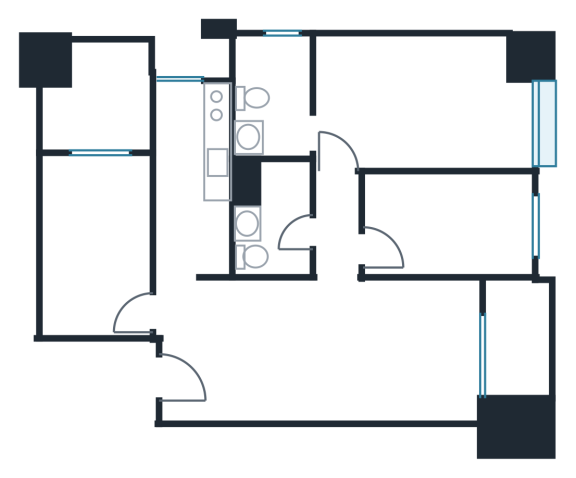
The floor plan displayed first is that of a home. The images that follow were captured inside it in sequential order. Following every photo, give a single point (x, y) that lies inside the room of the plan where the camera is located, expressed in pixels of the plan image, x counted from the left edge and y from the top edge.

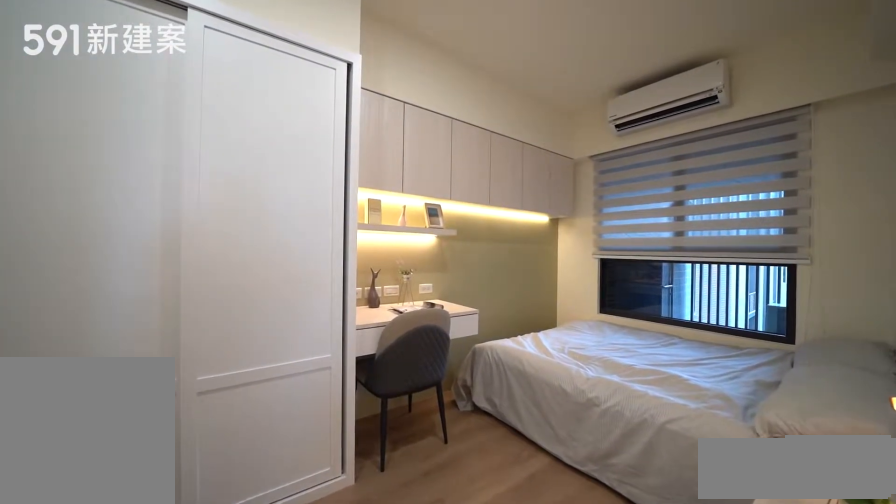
(93, 241)
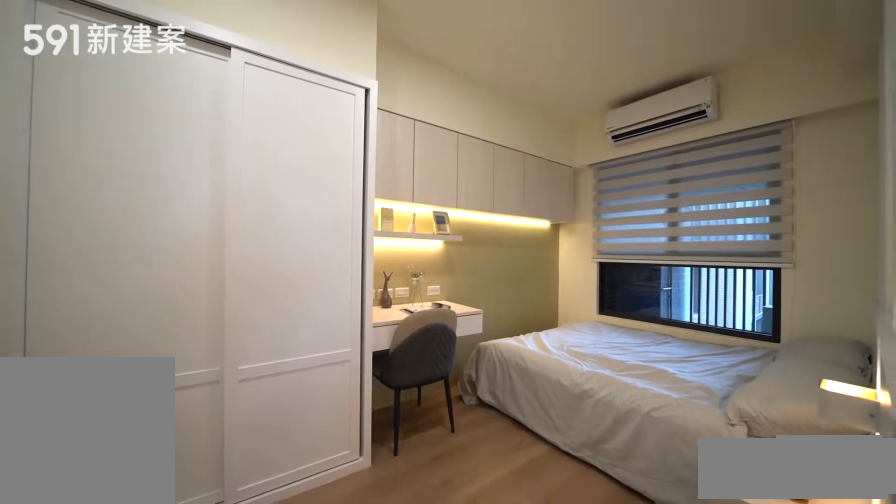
(93, 241)
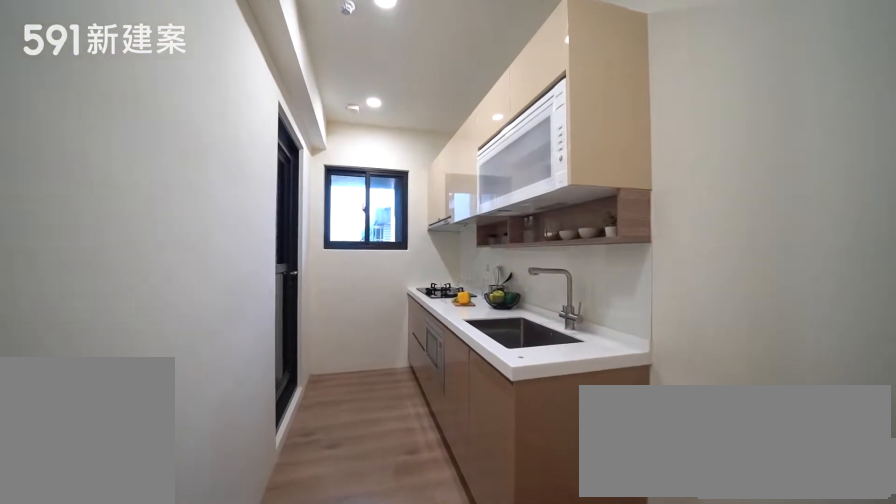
(193, 168)
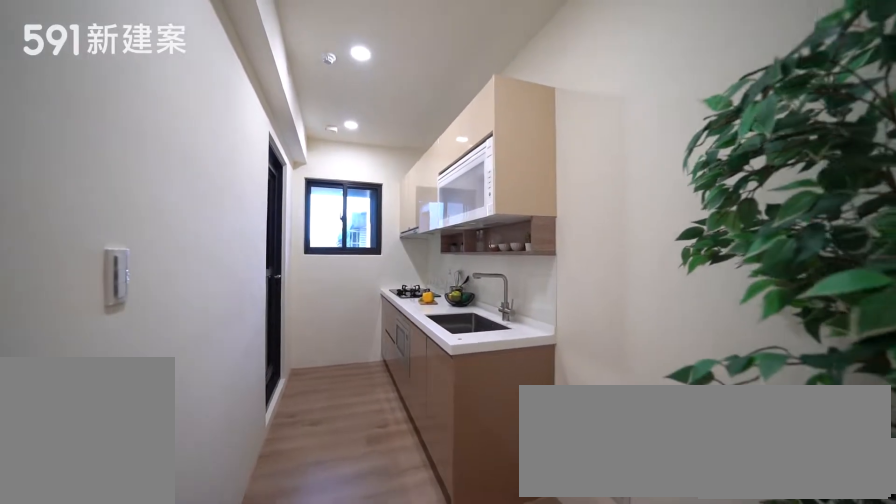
(193, 168)
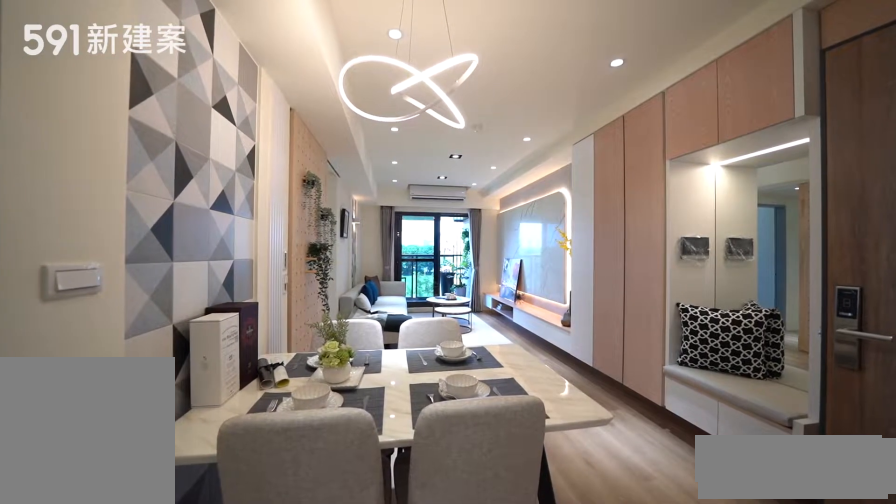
(258, 351)
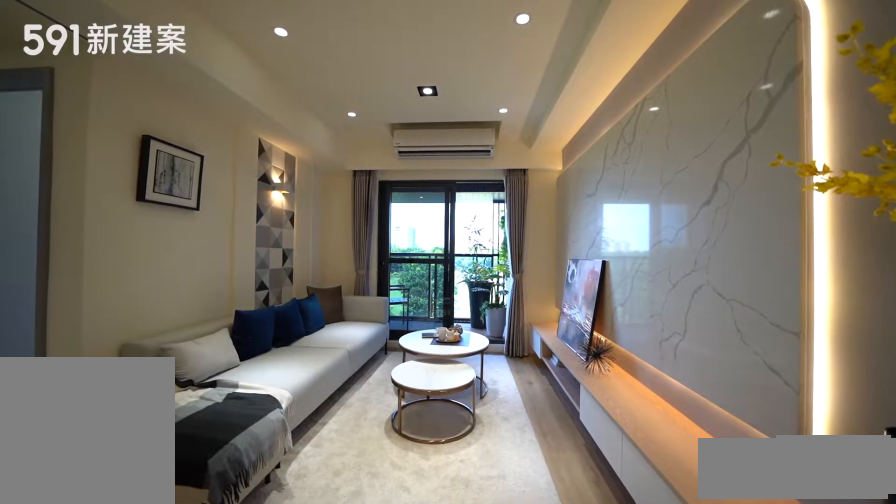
(405, 352)
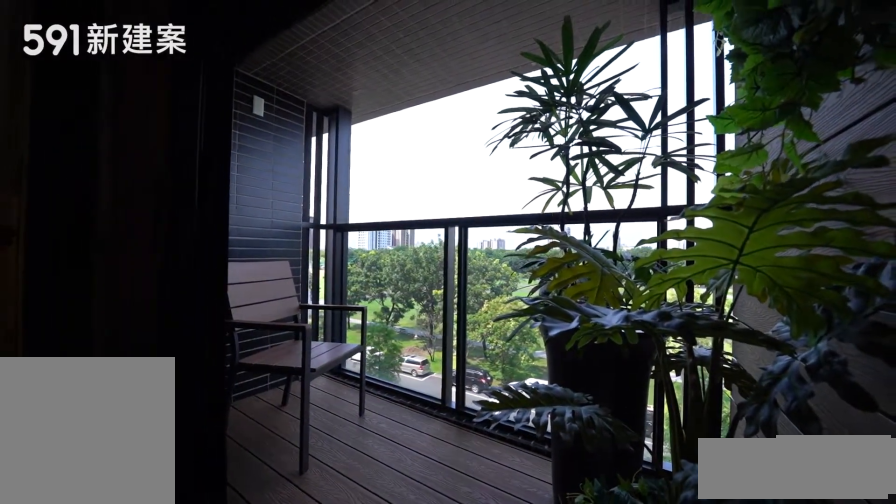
(520, 336)
